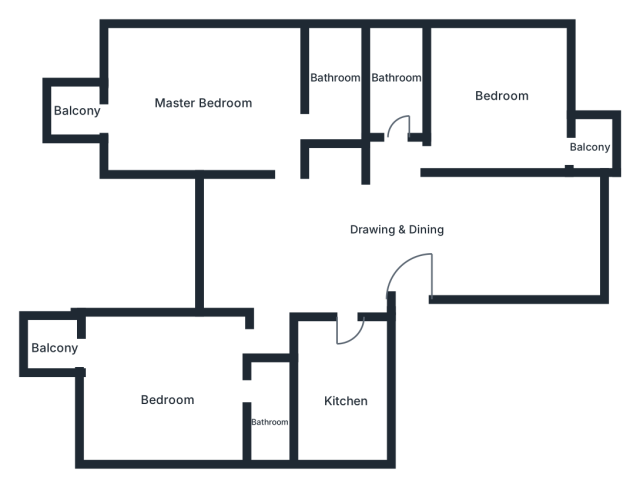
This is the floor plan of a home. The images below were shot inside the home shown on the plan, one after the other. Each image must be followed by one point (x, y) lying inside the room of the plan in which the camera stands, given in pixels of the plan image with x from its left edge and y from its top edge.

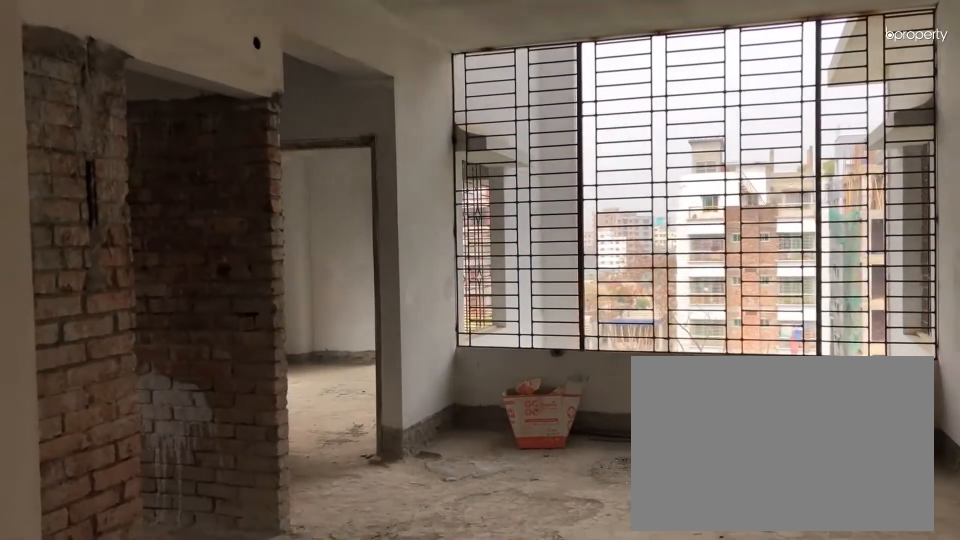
(290, 242)
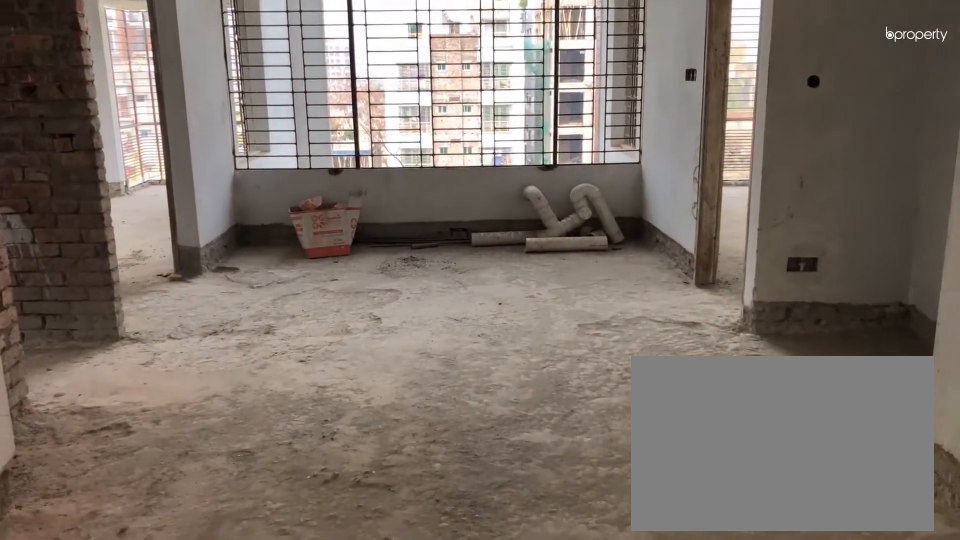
(290, 242)
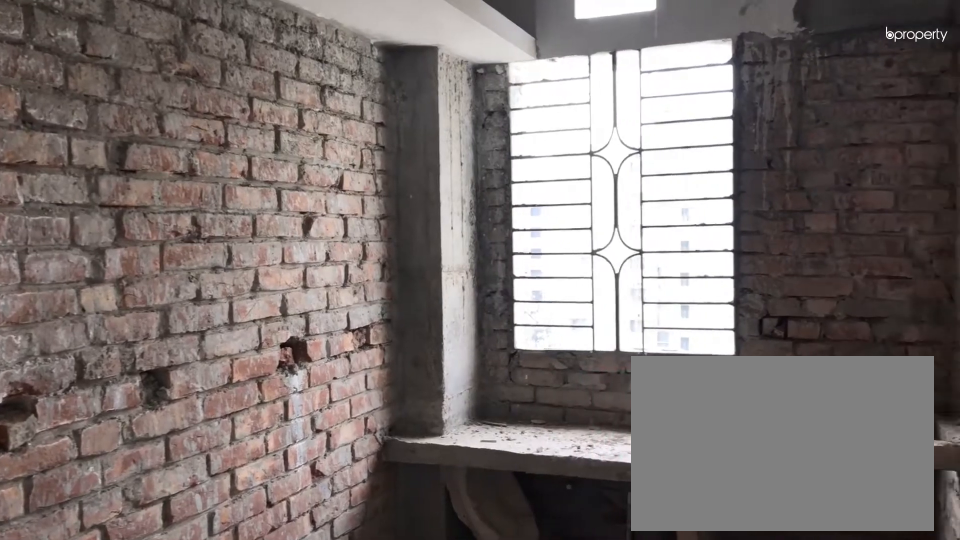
(340, 379)
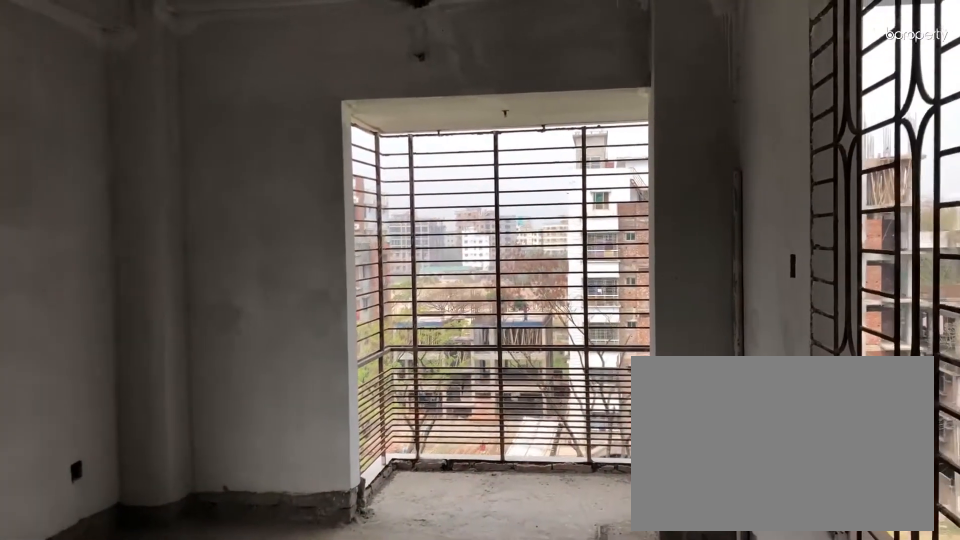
(172, 392)
